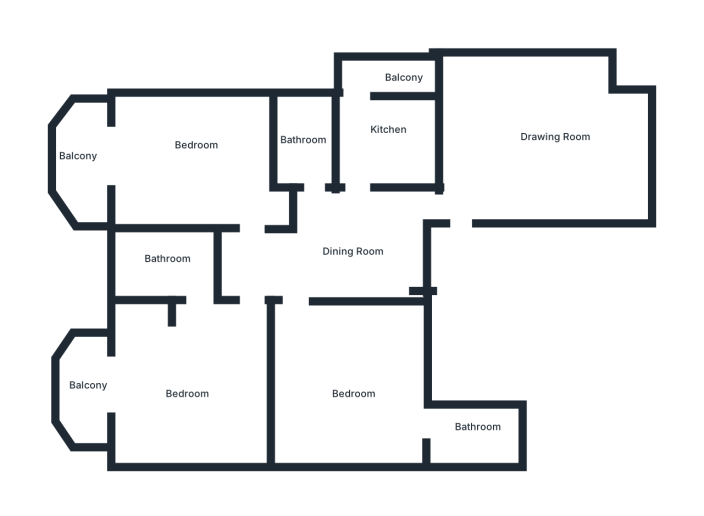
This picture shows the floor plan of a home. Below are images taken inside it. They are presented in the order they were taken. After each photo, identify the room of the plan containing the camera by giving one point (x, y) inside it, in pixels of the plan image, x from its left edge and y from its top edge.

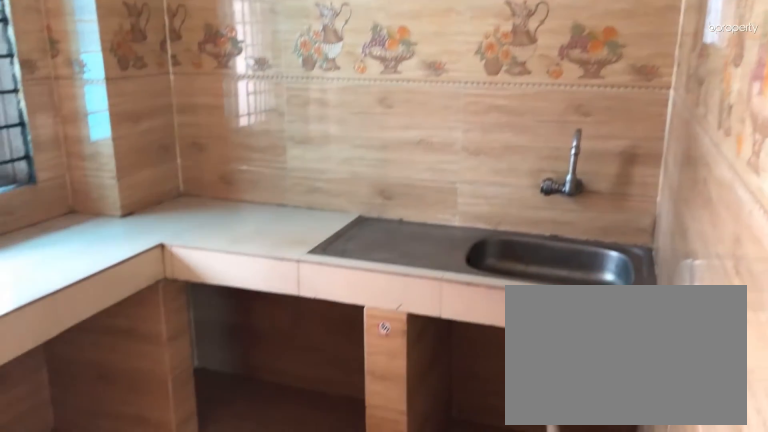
(380, 128)
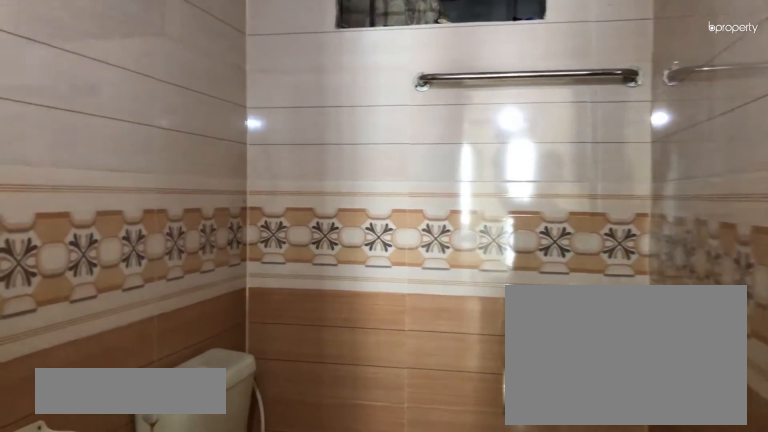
(301, 140)
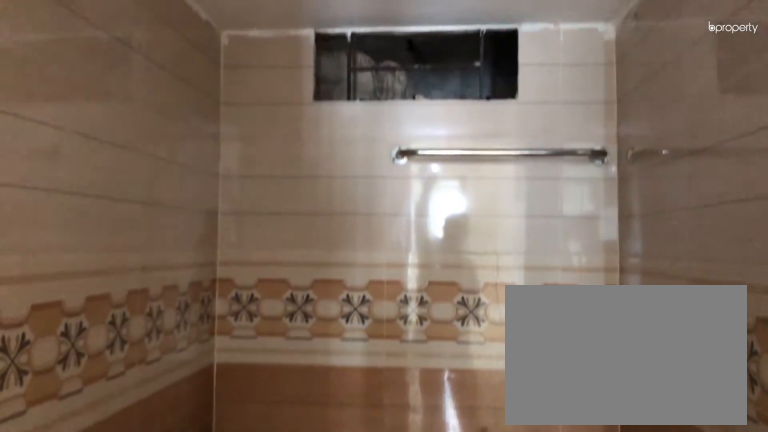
(301, 140)
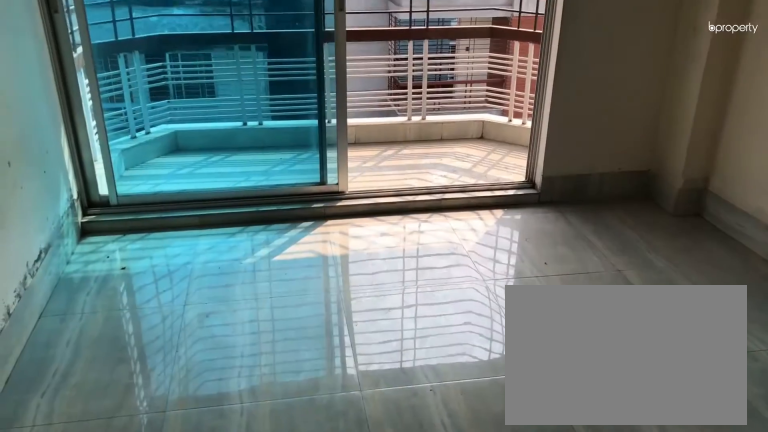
(191, 152)
